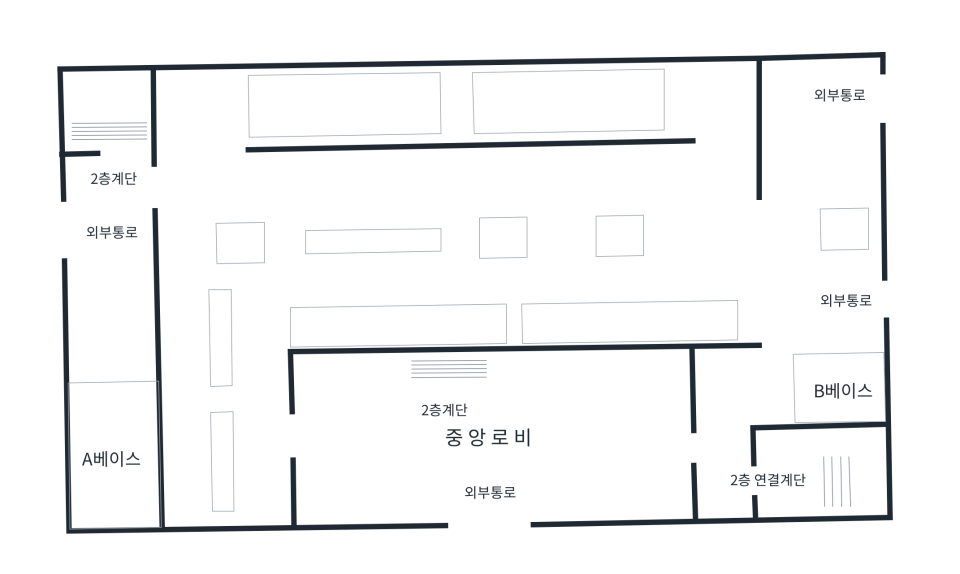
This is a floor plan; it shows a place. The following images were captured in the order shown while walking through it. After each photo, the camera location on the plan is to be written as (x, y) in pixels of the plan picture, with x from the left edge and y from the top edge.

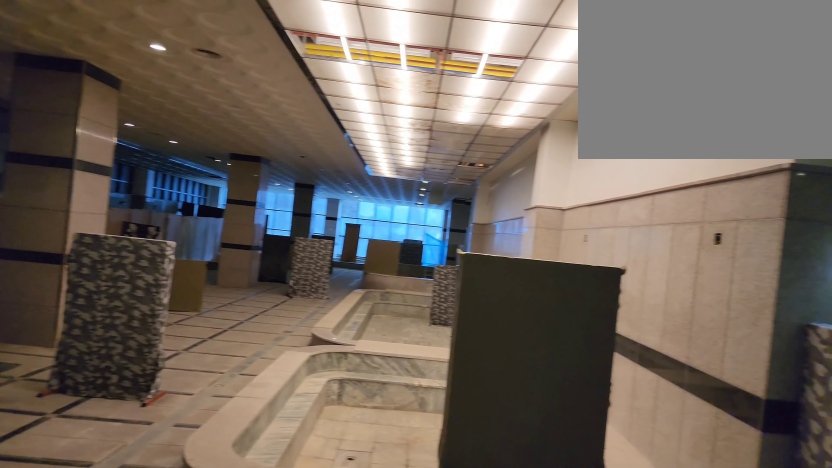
(182, 294)
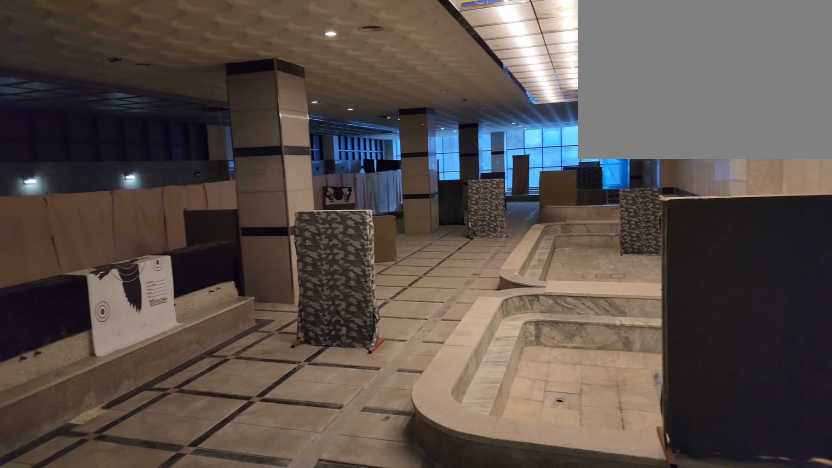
(178, 277)
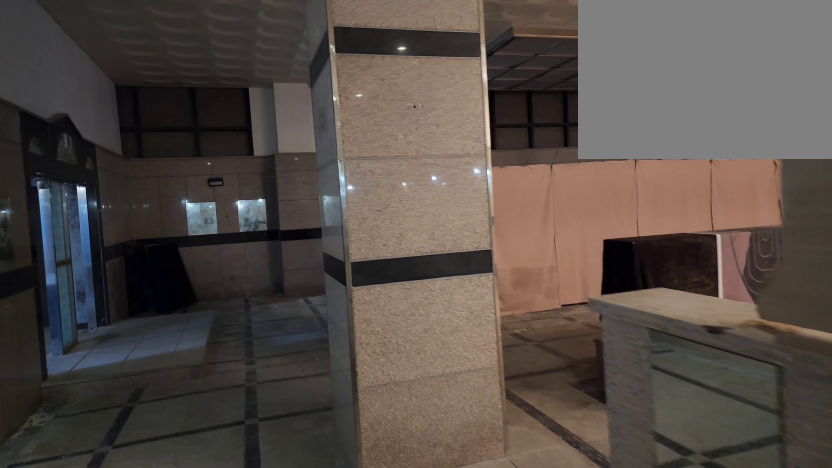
(183, 234)
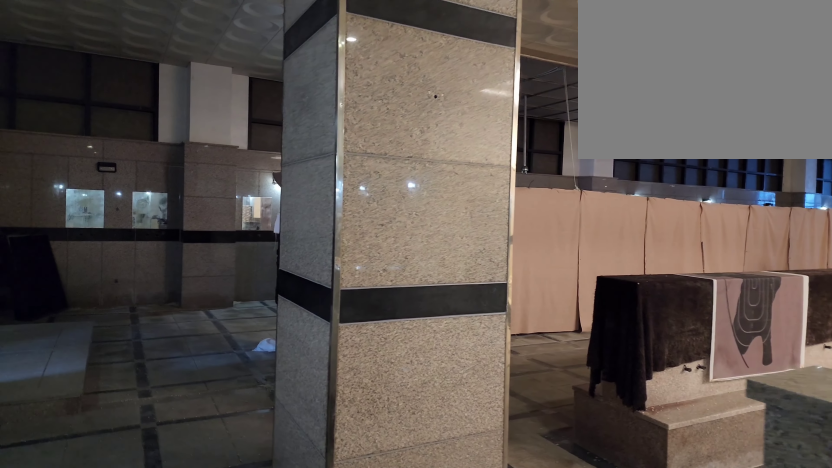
(184, 233)
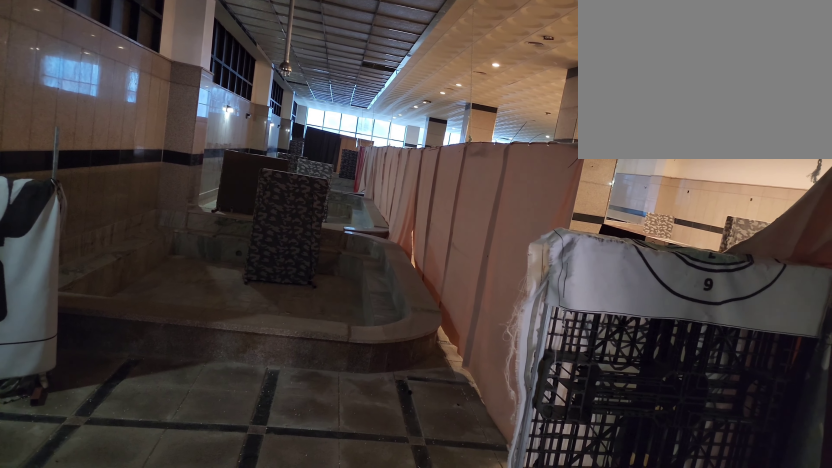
(165, 212)
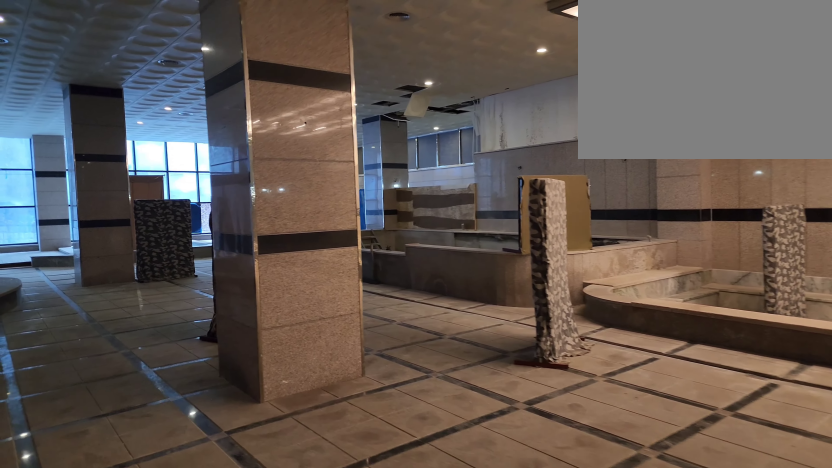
(291, 213)
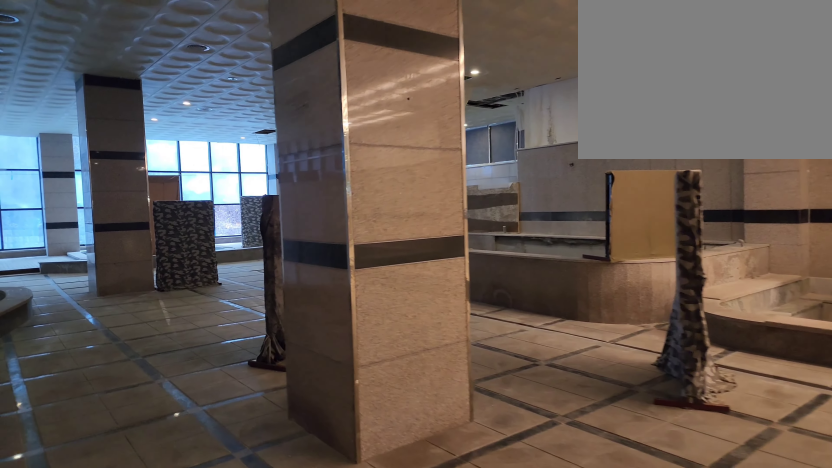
(291, 213)
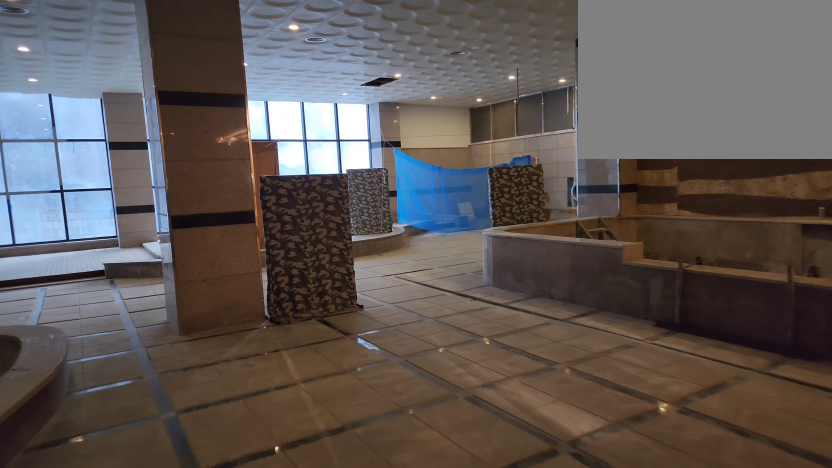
(299, 213)
